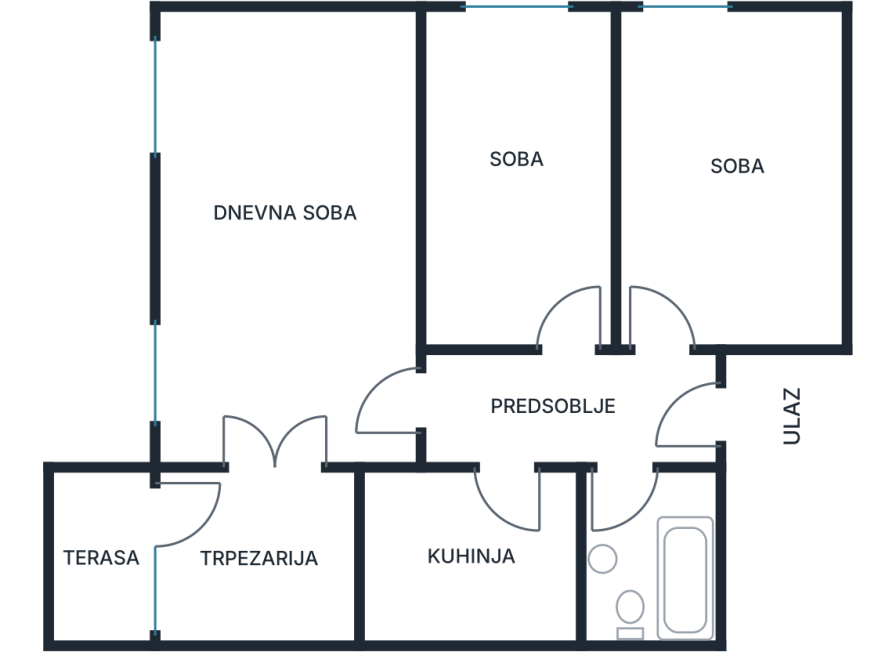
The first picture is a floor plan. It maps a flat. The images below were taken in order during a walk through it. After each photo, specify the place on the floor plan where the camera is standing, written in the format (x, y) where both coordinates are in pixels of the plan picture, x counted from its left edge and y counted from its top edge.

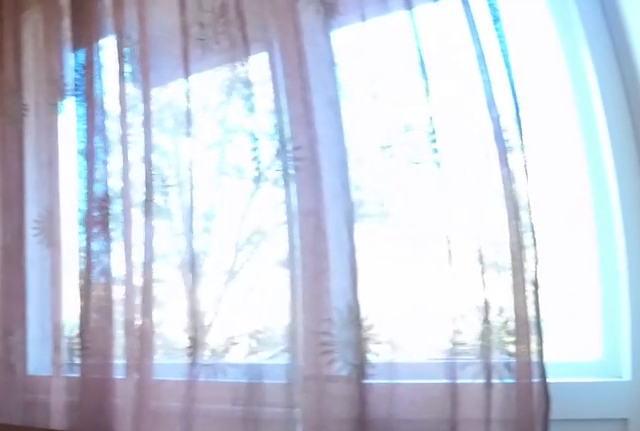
(253, 463)
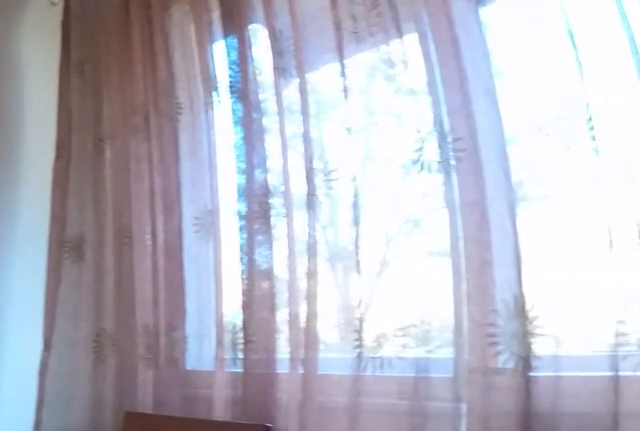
(244, 460)
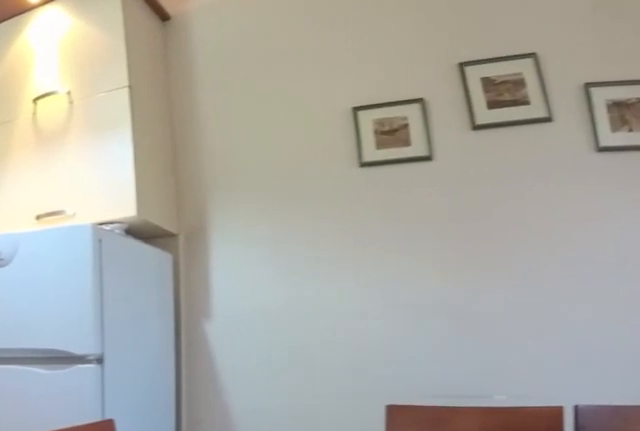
(220, 483)
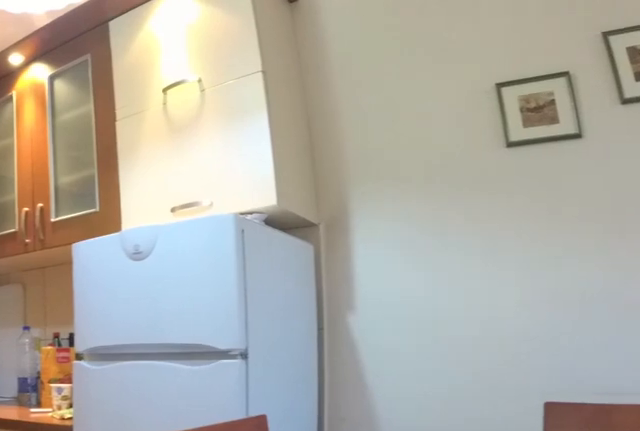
(217, 491)
